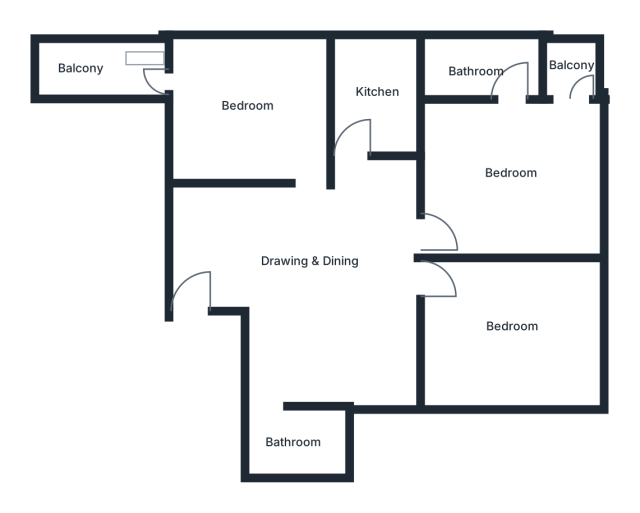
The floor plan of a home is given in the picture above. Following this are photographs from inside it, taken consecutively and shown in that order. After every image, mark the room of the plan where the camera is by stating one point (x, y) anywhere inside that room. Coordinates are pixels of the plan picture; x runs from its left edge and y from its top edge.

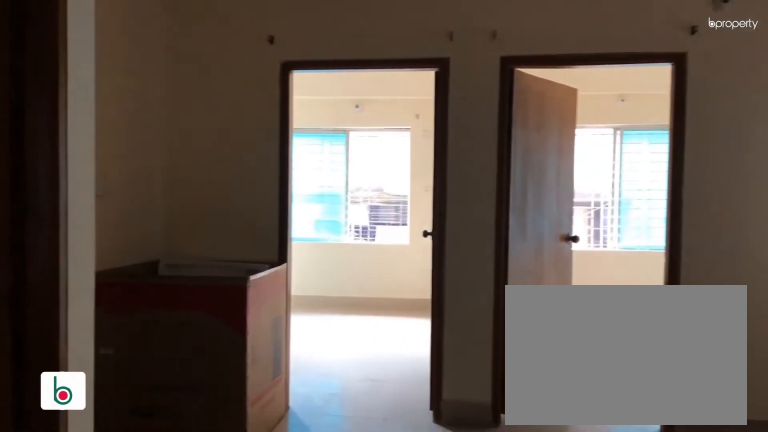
(308, 261)
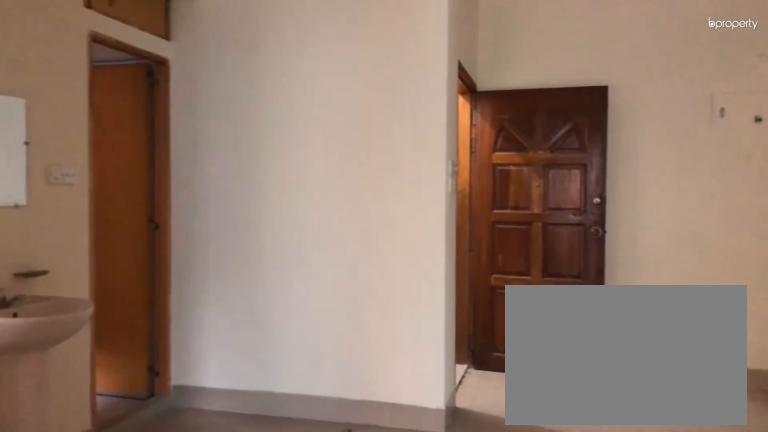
(308, 261)
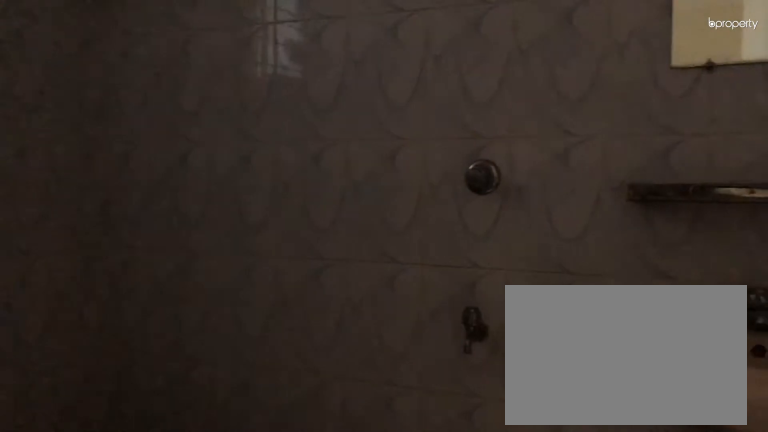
(294, 442)
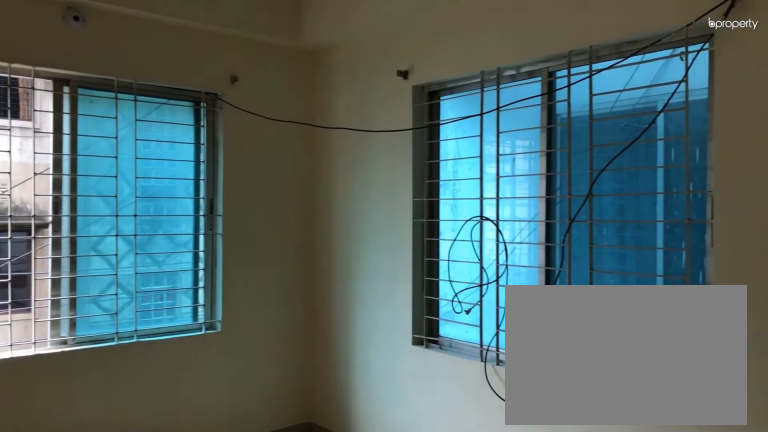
(514, 328)
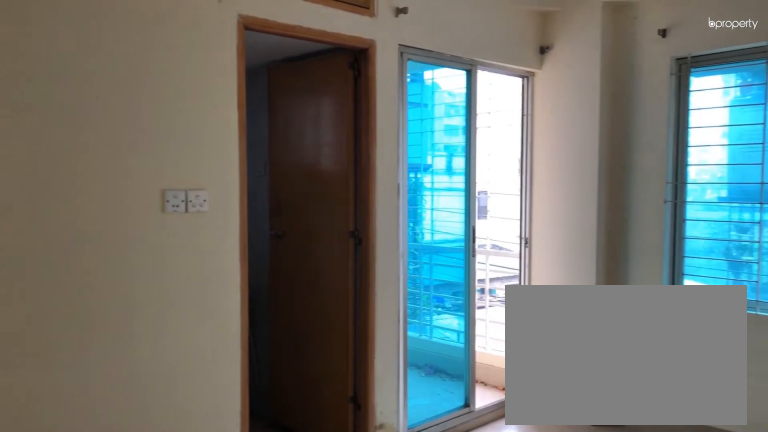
(513, 171)
